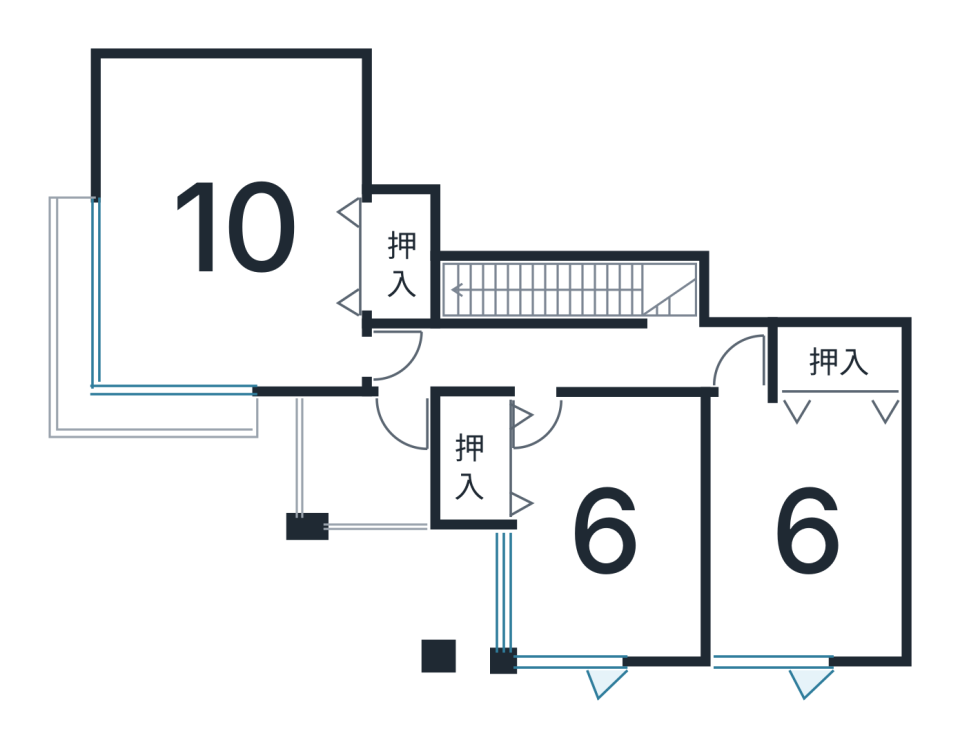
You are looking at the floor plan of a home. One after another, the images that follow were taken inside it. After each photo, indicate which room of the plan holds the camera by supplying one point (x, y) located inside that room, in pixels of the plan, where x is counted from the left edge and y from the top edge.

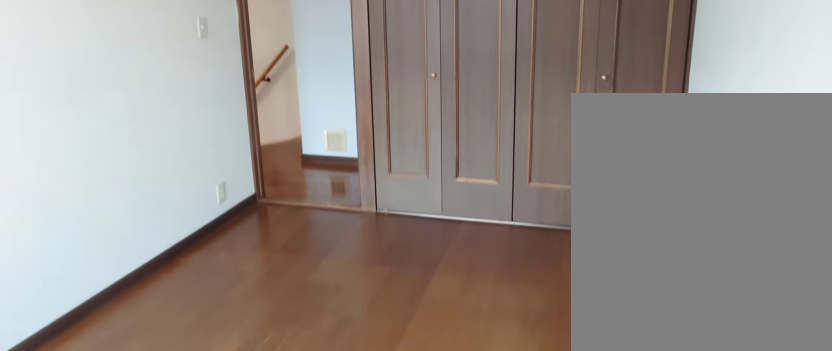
(810, 538)
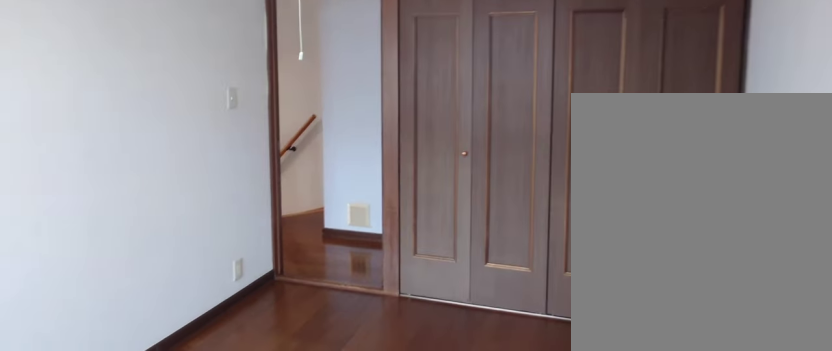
(810, 538)
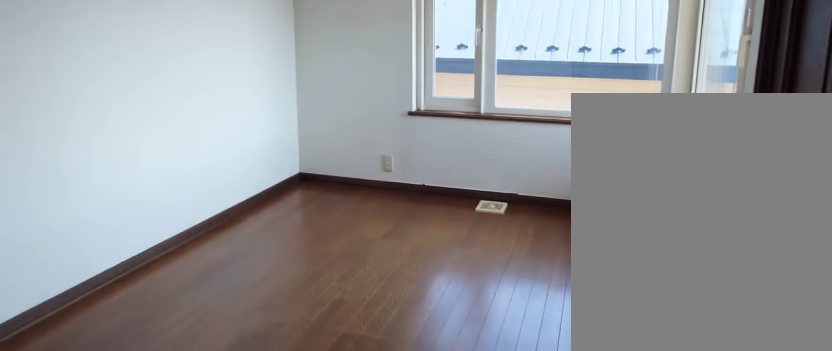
(585, 527)
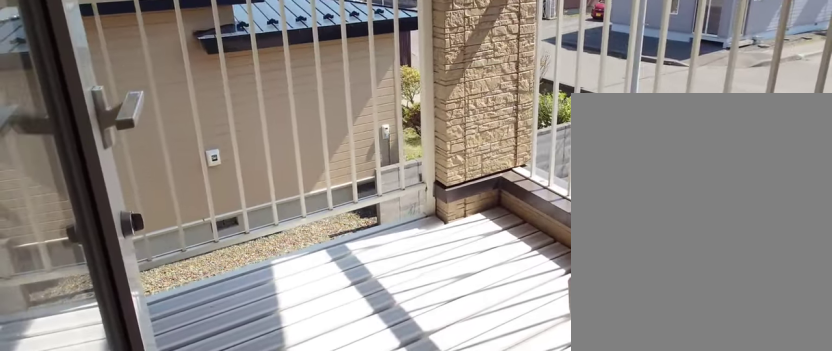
(356, 471)
